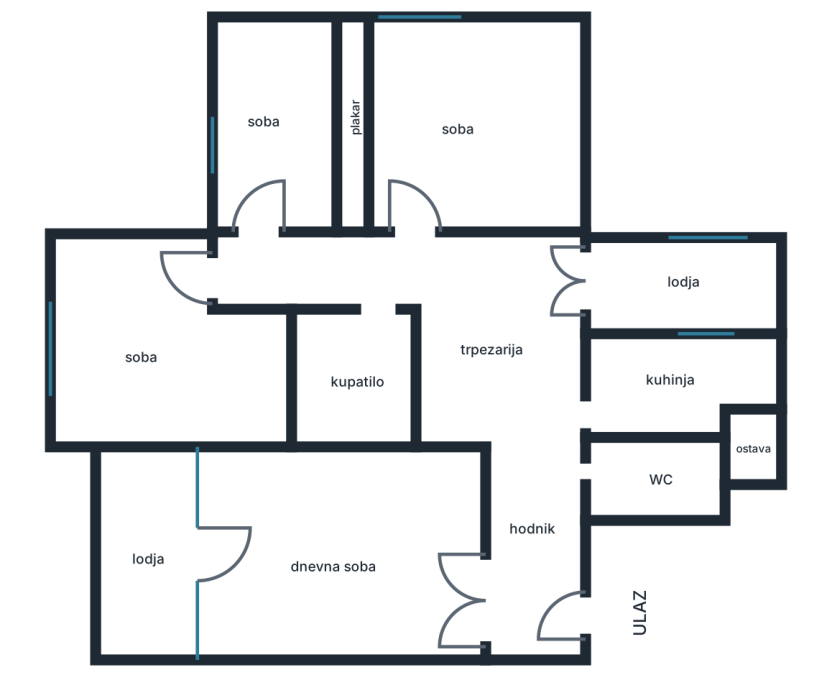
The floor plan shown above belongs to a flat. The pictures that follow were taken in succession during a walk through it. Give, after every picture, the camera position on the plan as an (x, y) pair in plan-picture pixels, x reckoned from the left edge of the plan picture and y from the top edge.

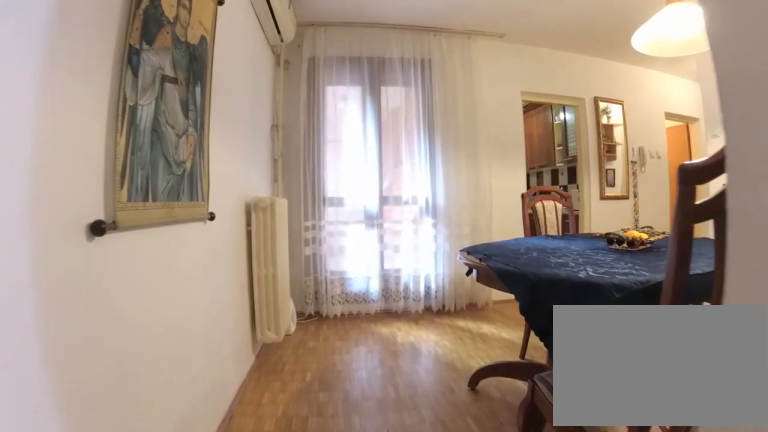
(355, 273)
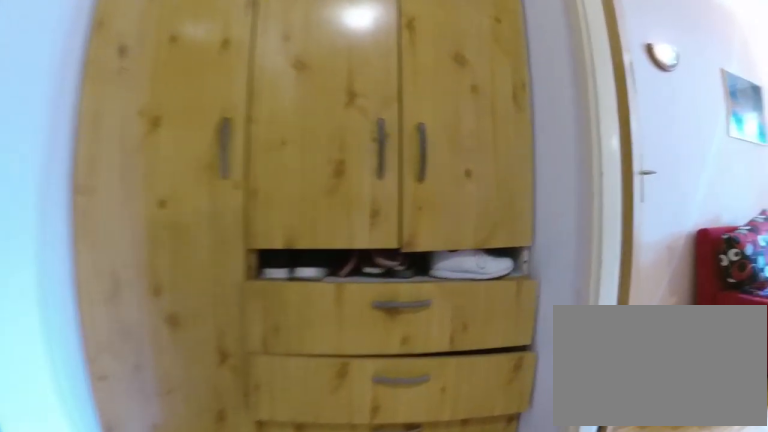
(532, 490)
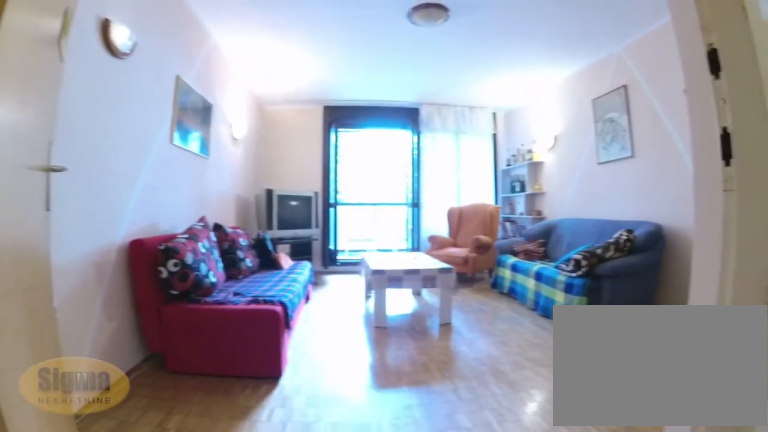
(535, 565)
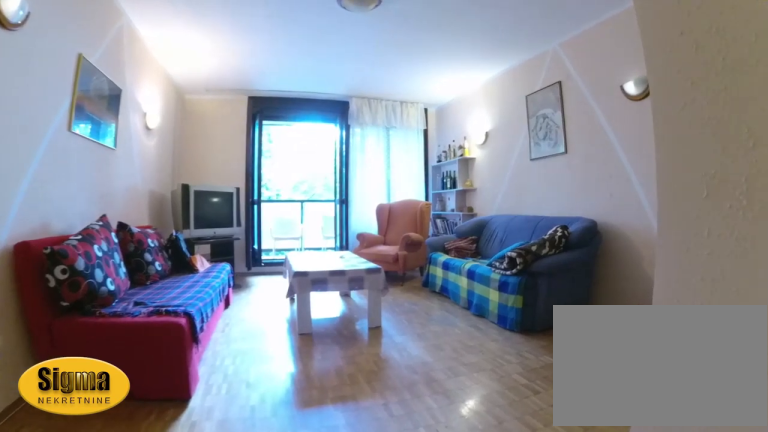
(513, 576)
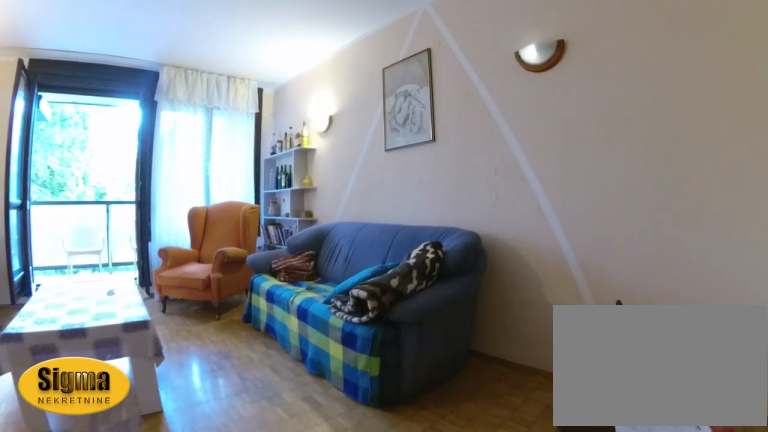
(473, 565)
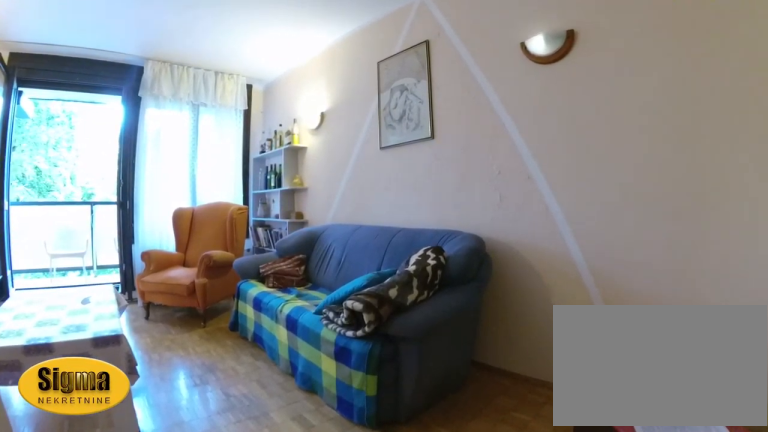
(468, 559)
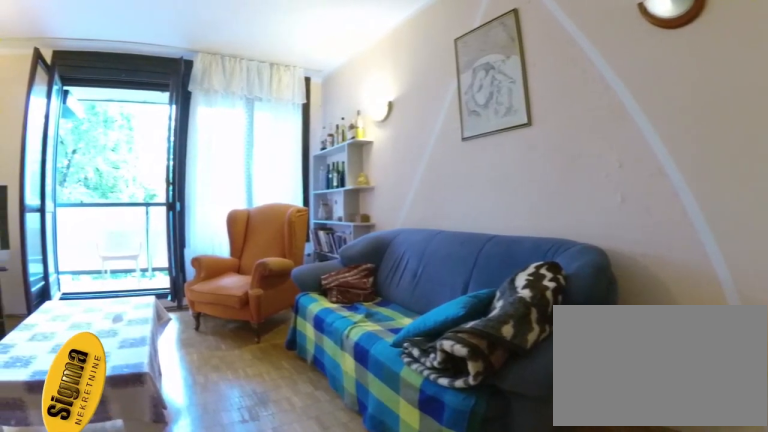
(460, 541)
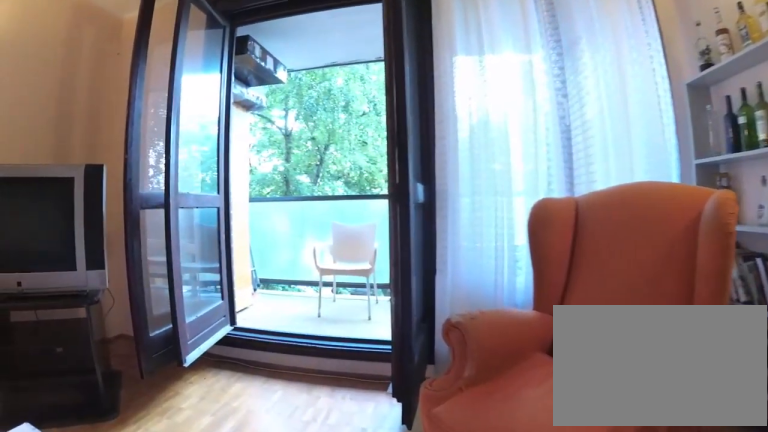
(331, 535)
